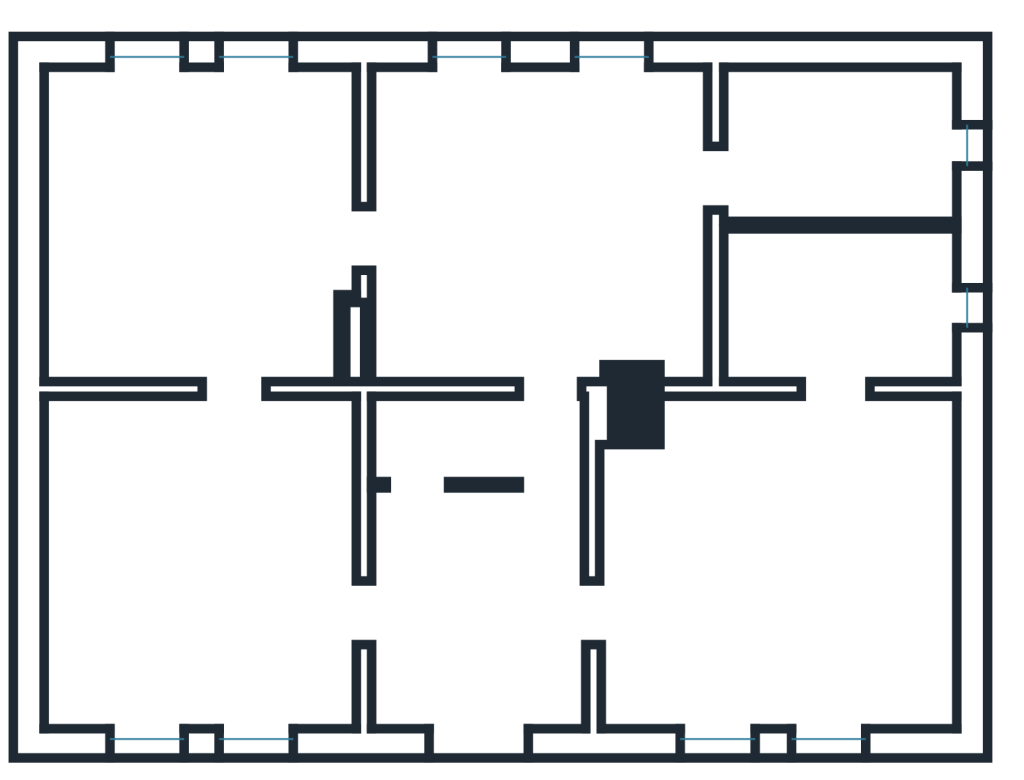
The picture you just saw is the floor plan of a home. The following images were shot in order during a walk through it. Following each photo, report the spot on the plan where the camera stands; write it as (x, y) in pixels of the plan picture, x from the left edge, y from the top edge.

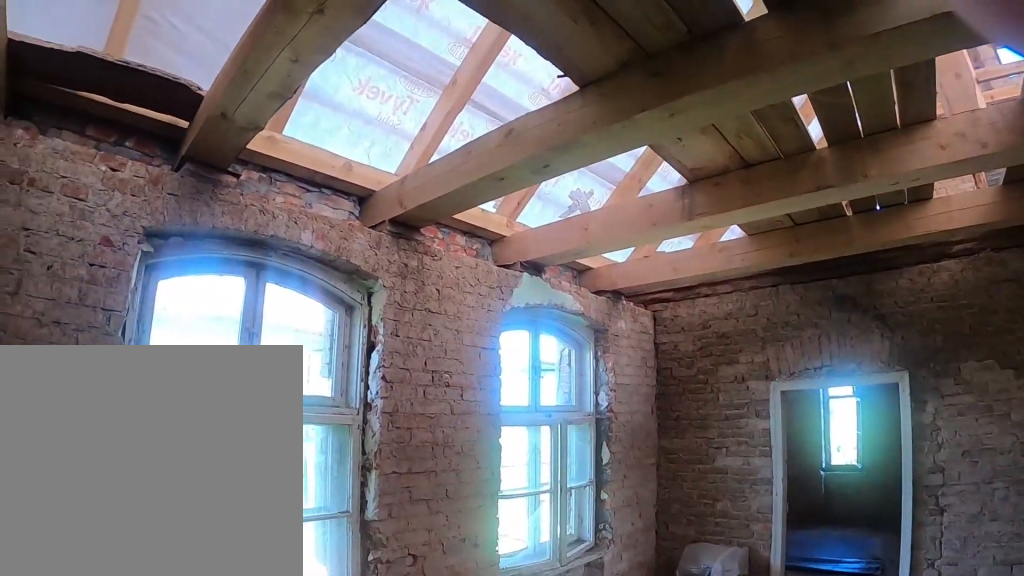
(439, 223)
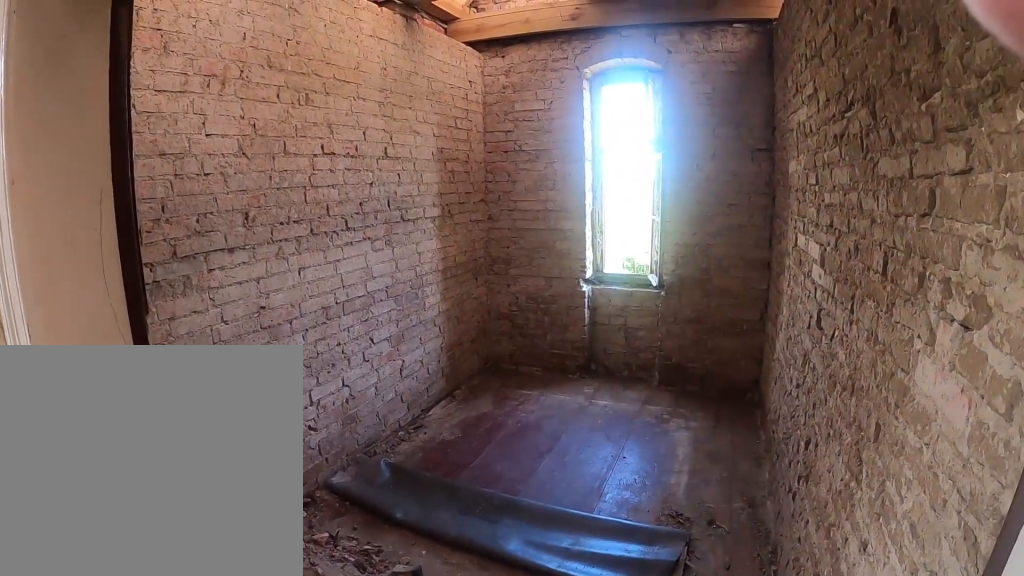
(688, 216)
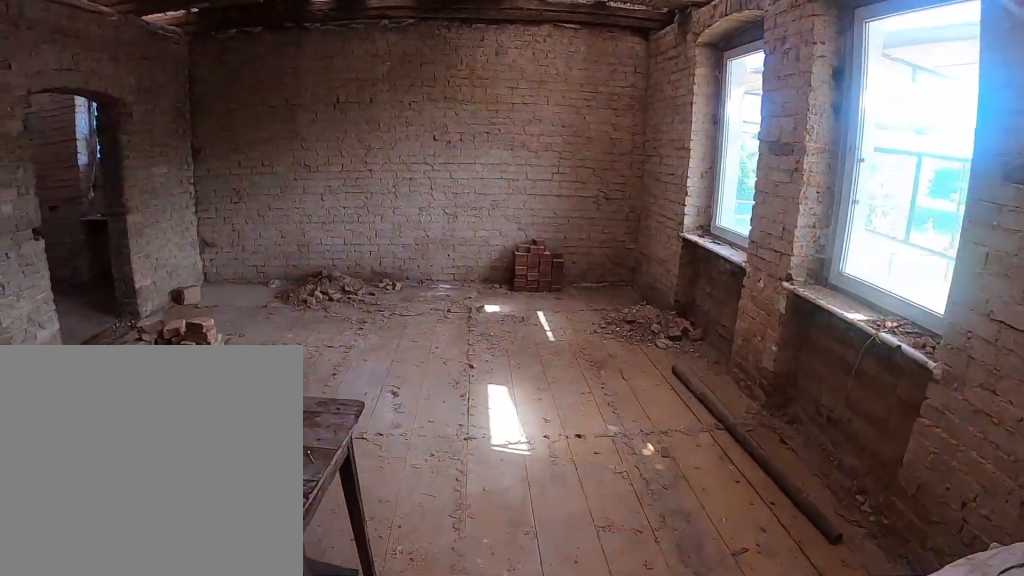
(579, 598)
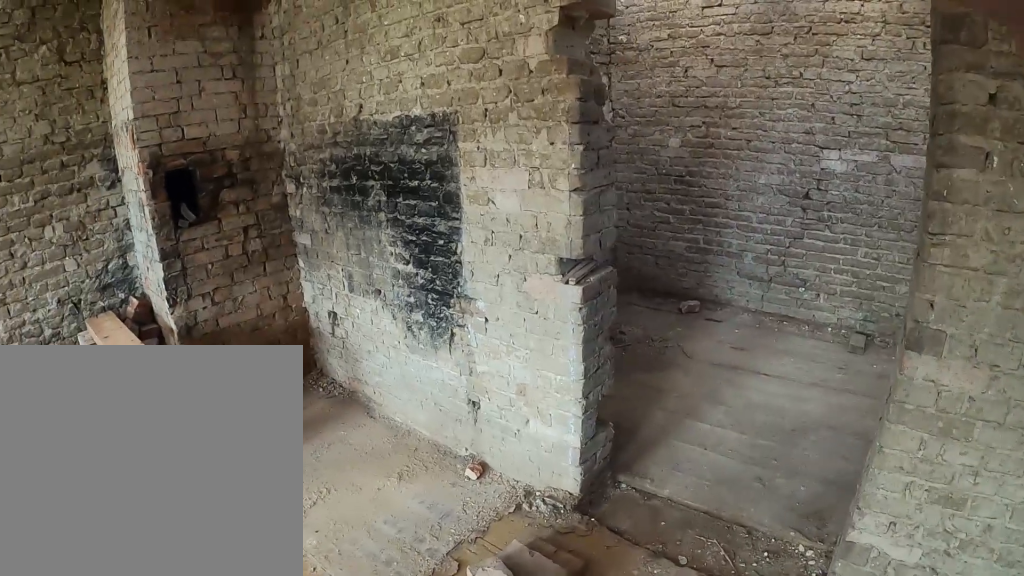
(769, 493)
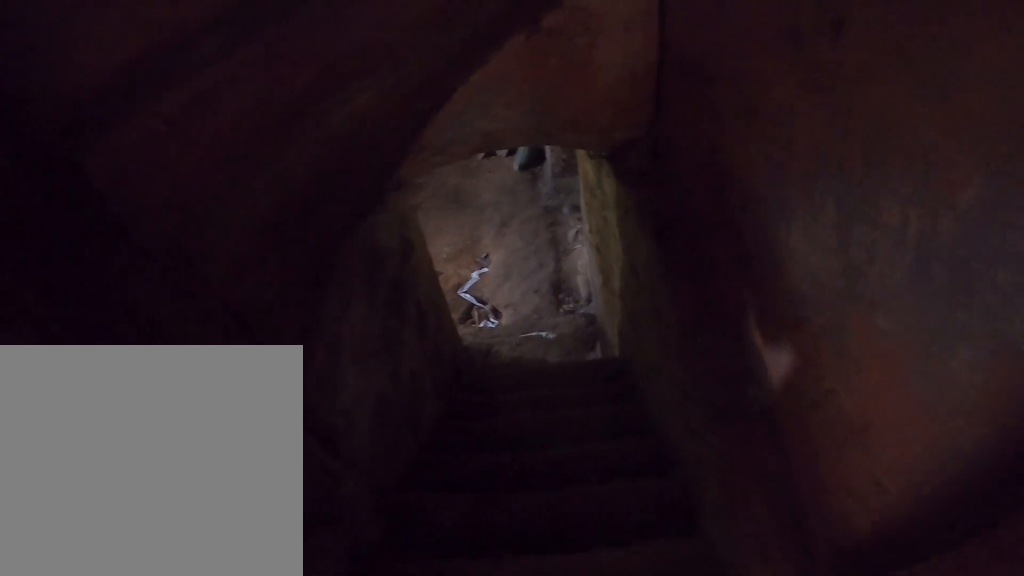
(526, 436)
